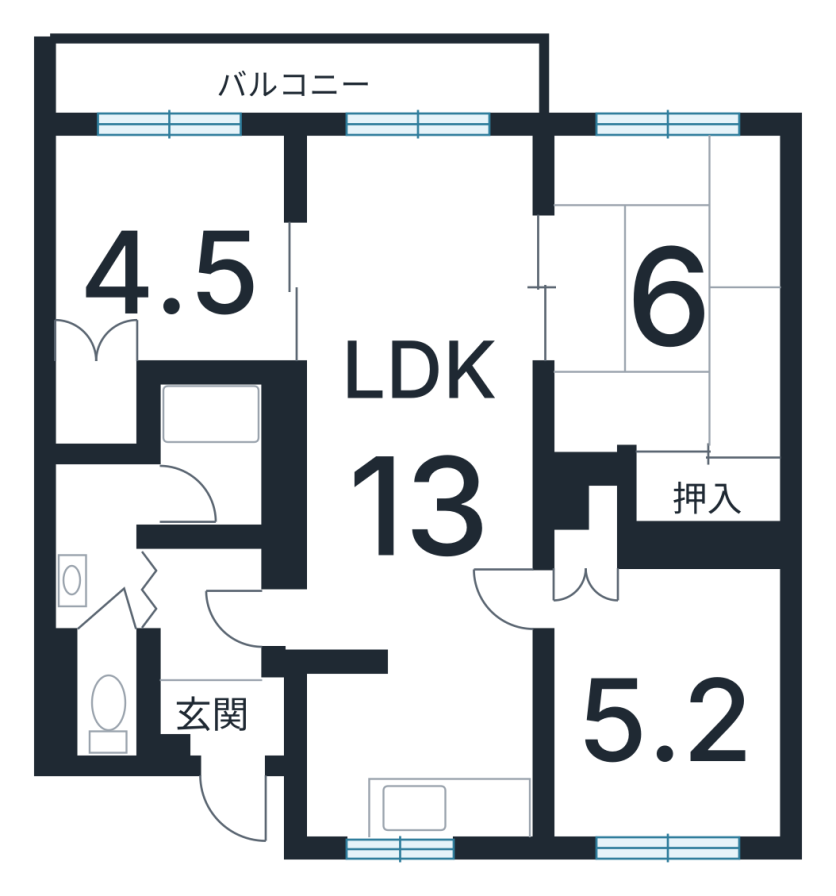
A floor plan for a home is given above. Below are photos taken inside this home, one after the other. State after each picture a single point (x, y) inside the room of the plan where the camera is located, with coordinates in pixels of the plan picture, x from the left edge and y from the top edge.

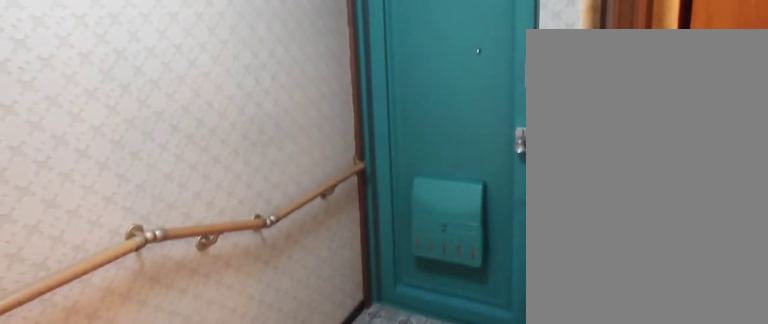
(201, 664)
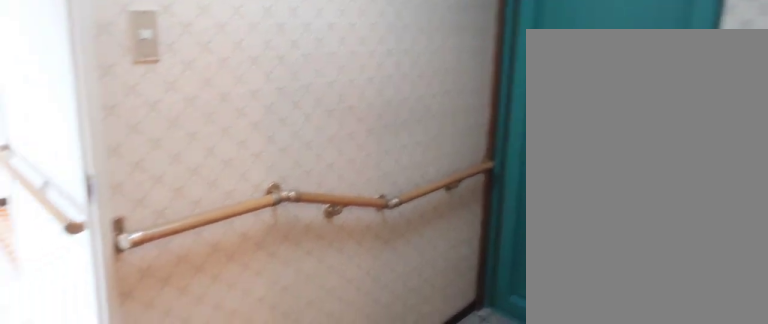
(201, 664)
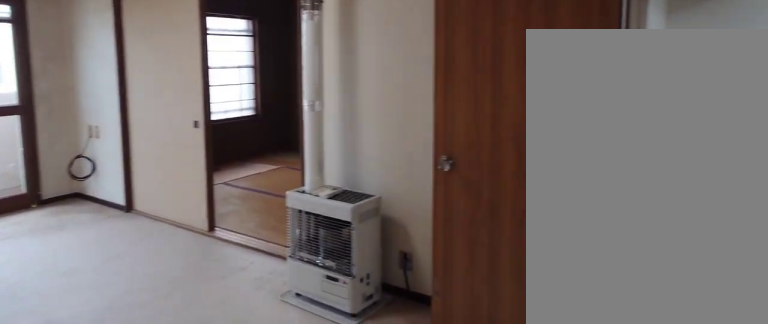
(423, 359)
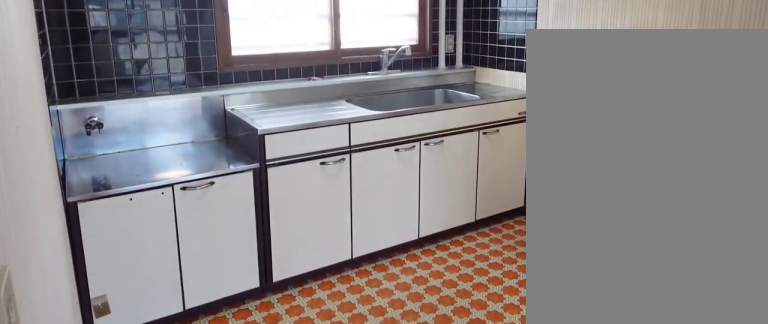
(424, 757)
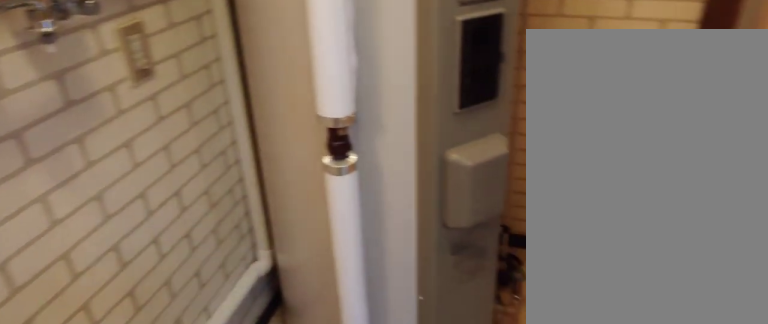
(111, 568)
